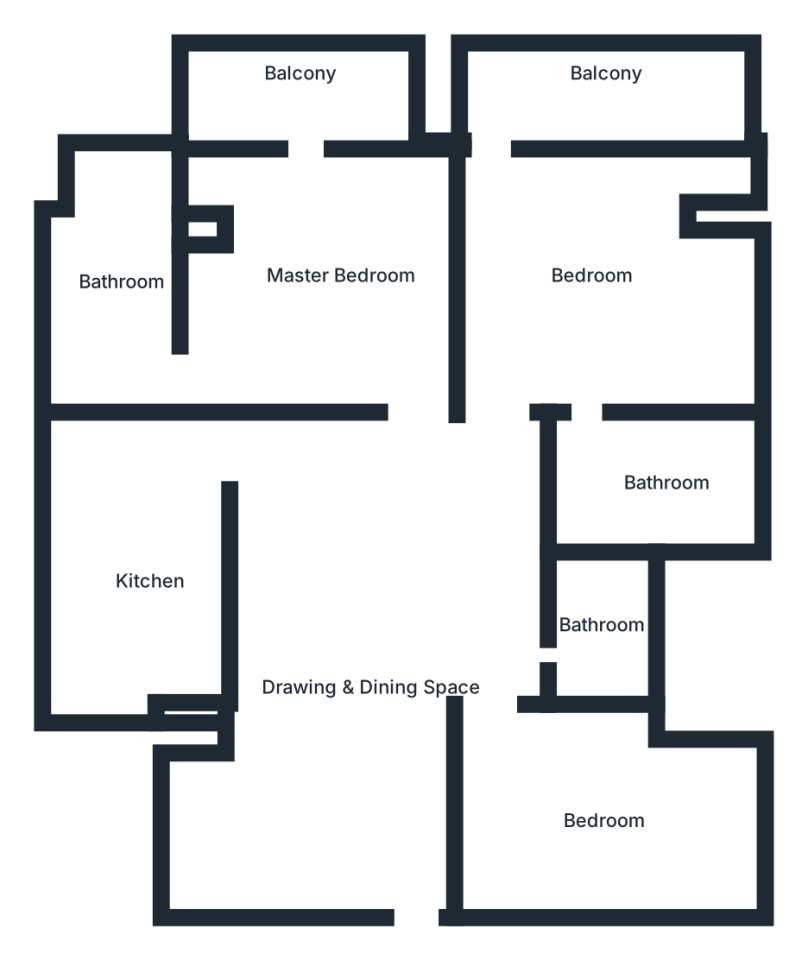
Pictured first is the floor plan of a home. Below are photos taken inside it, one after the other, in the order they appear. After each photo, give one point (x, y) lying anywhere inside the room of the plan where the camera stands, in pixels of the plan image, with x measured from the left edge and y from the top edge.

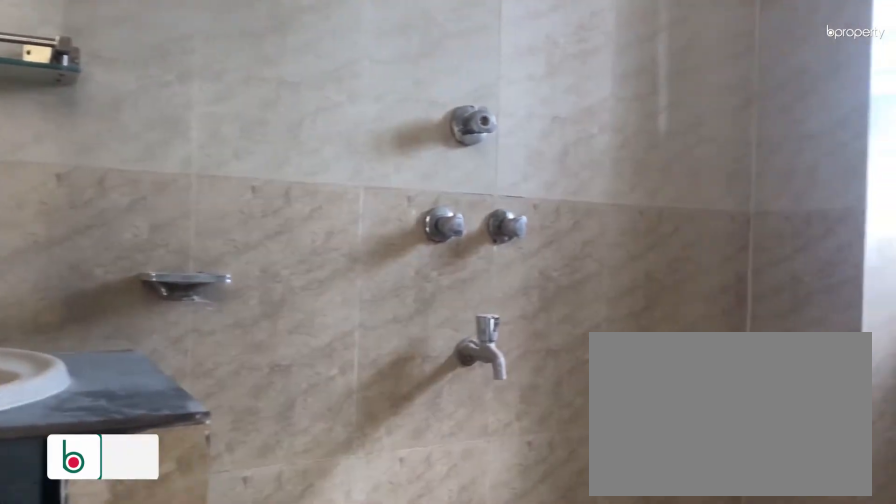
(123, 302)
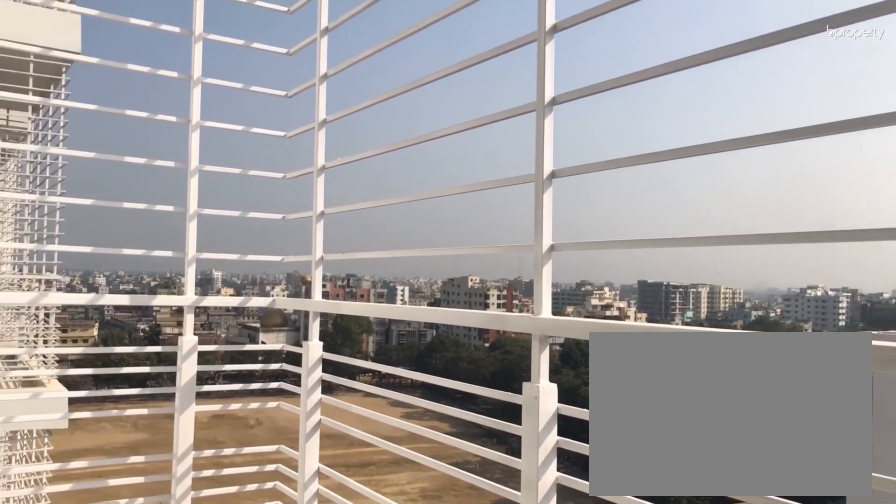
(305, 107)
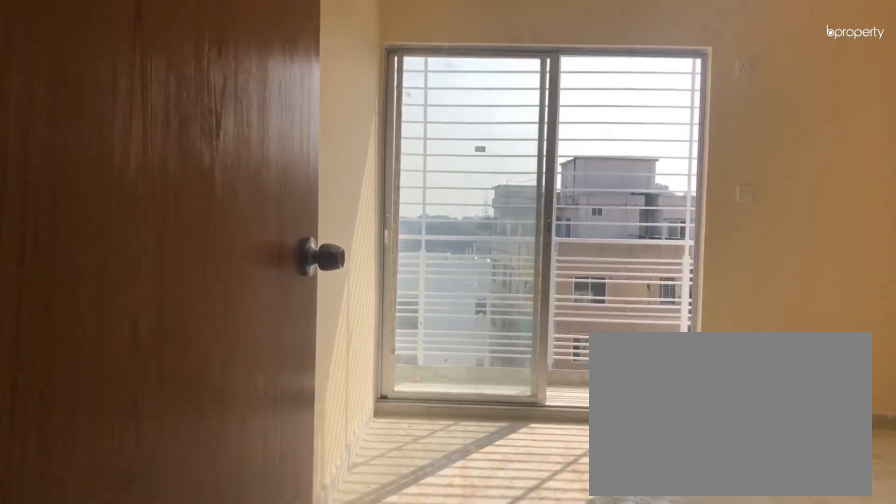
(586, 270)
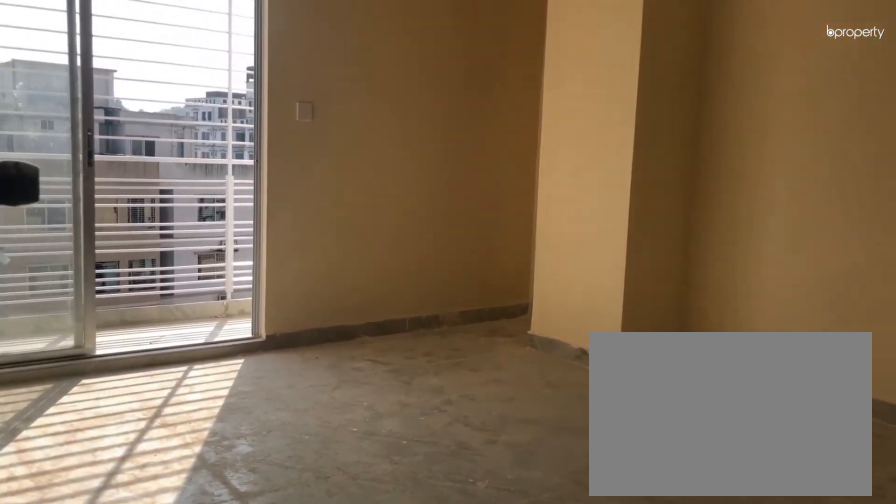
(590, 270)
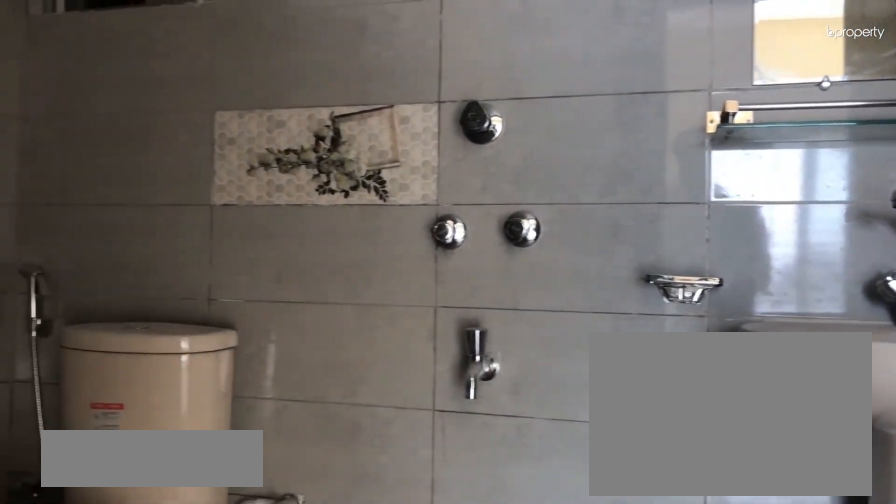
(659, 479)
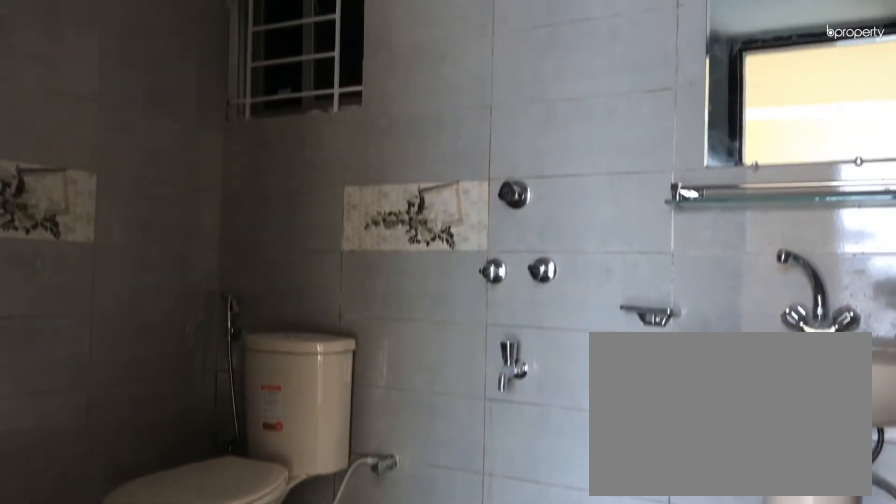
(661, 479)
